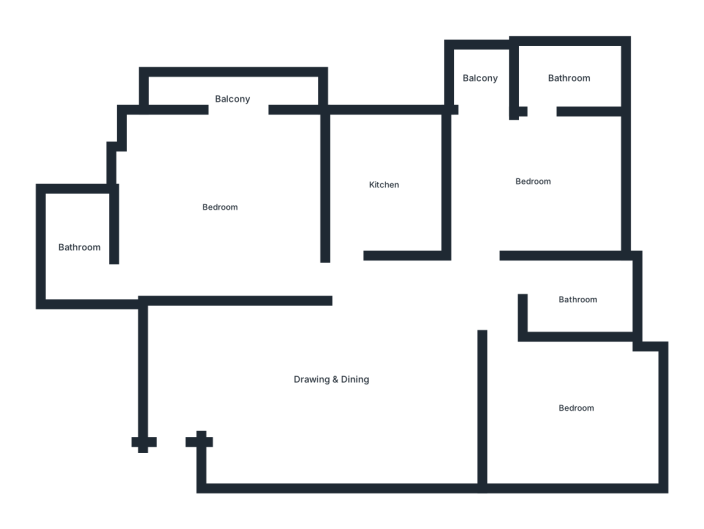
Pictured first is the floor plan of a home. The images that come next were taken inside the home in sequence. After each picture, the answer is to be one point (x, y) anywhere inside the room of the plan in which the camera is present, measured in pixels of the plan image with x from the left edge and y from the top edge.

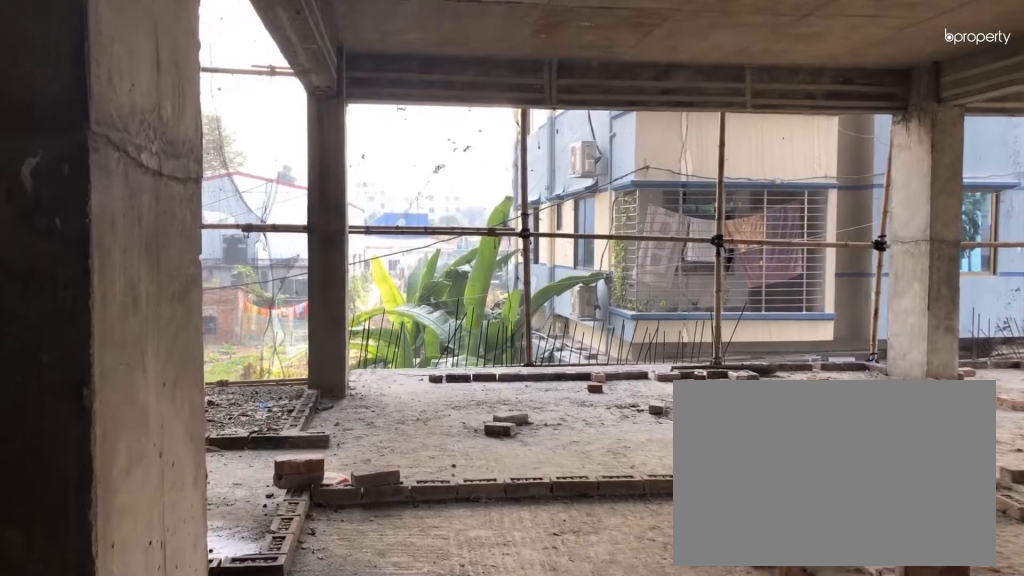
(174, 446)
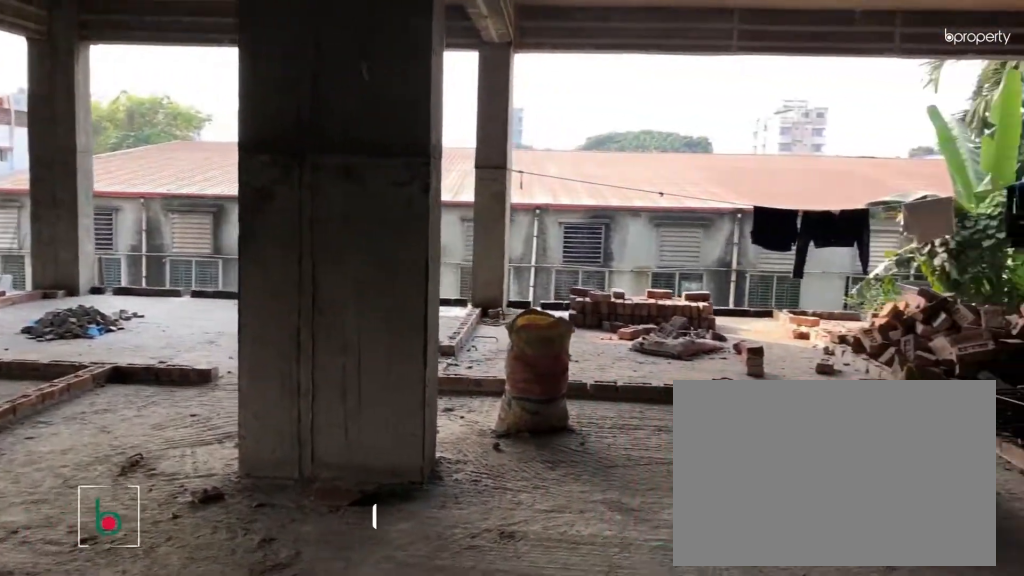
(331, 382)
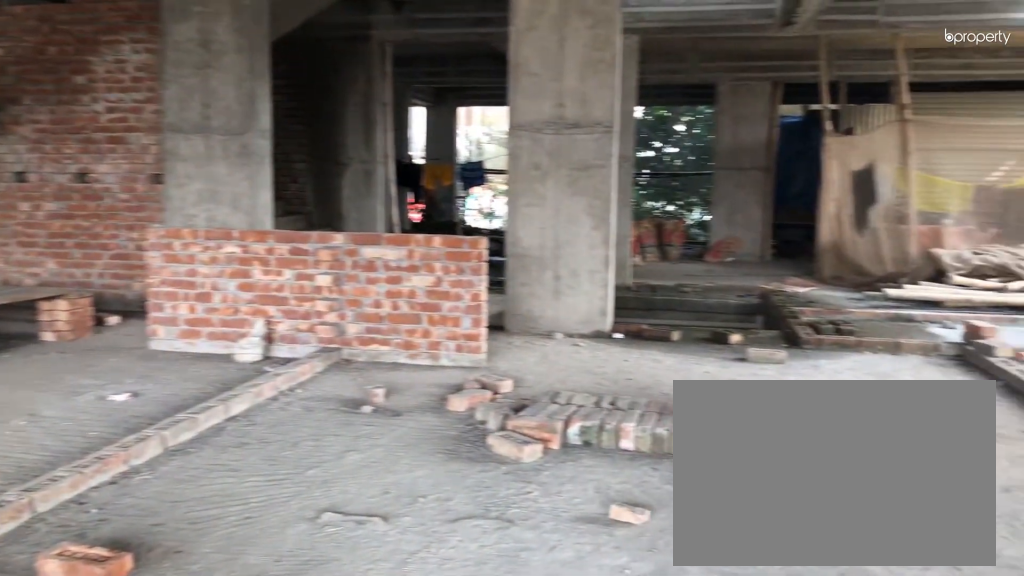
(331, 382)
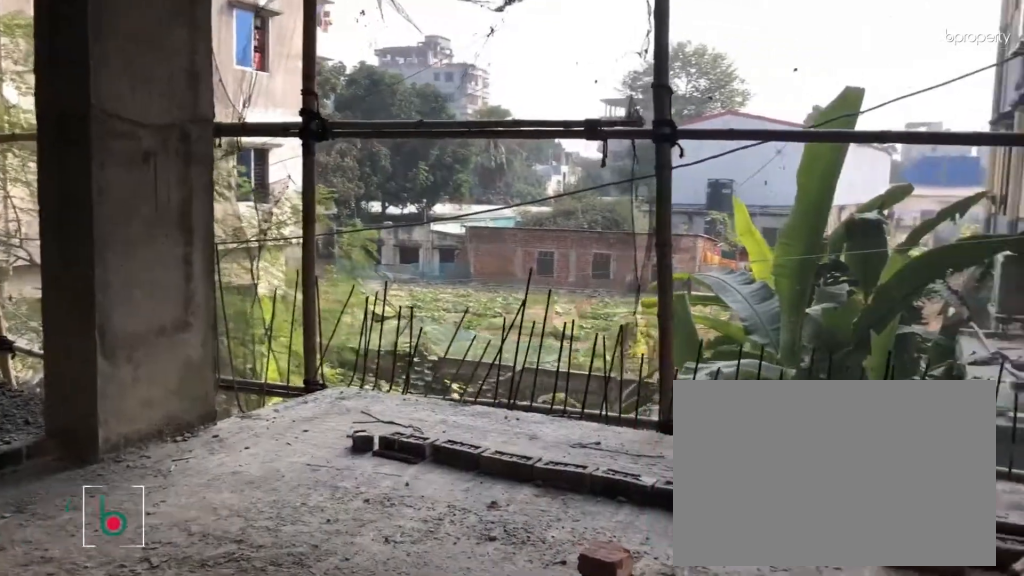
(218, 206)
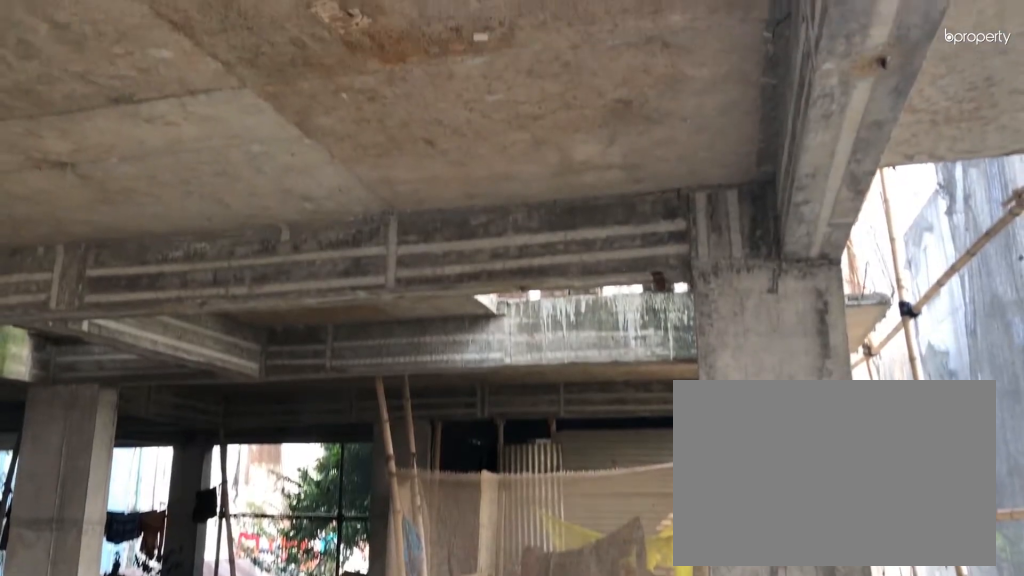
(218, 206)
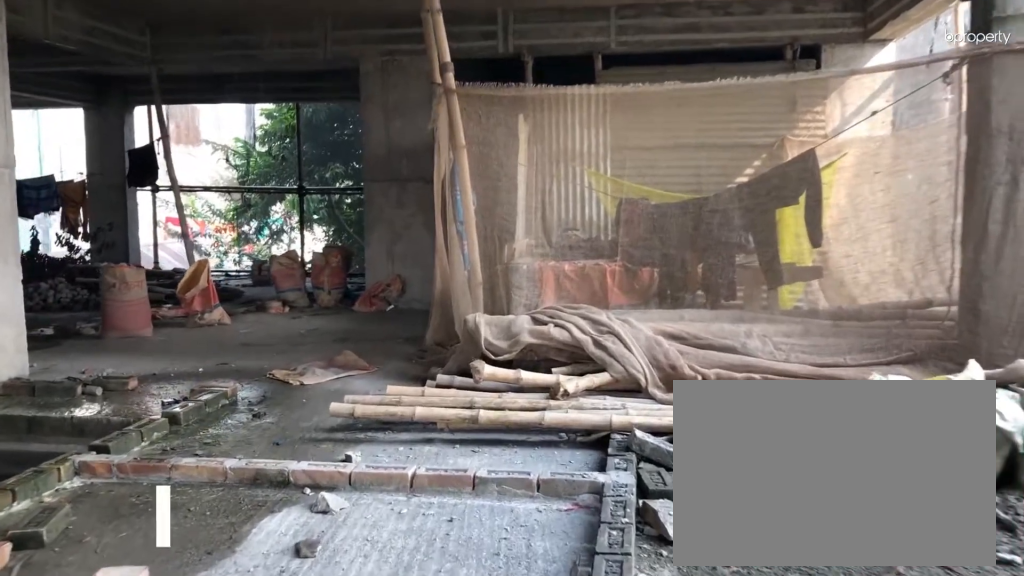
(78, 245)
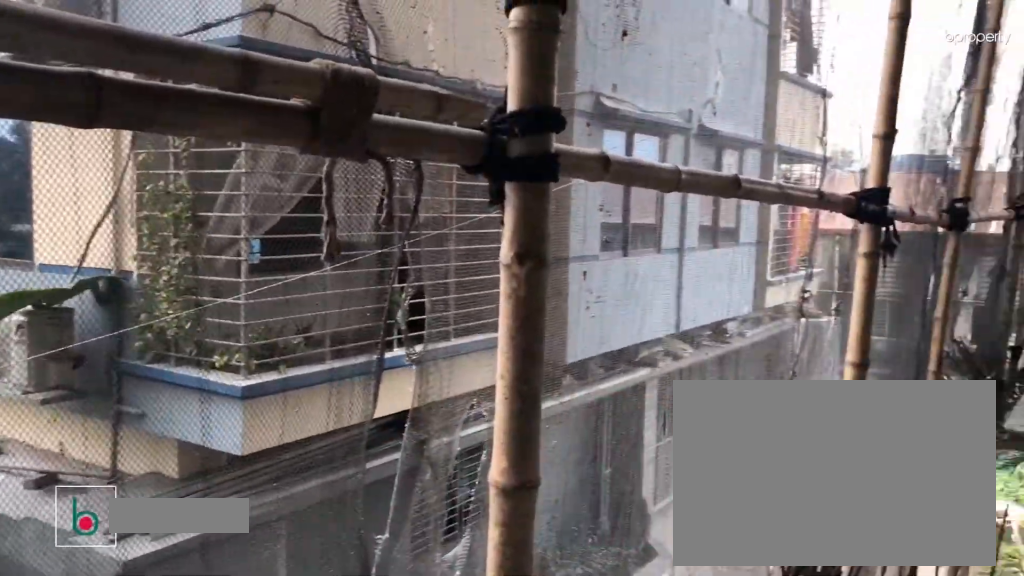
(233, 99)
